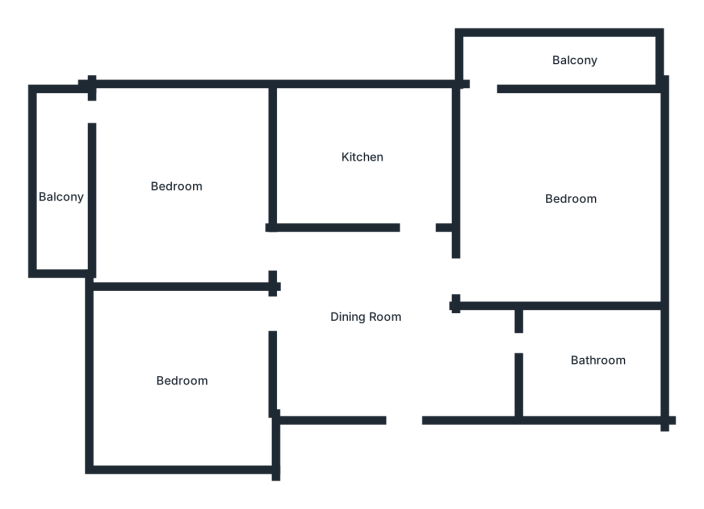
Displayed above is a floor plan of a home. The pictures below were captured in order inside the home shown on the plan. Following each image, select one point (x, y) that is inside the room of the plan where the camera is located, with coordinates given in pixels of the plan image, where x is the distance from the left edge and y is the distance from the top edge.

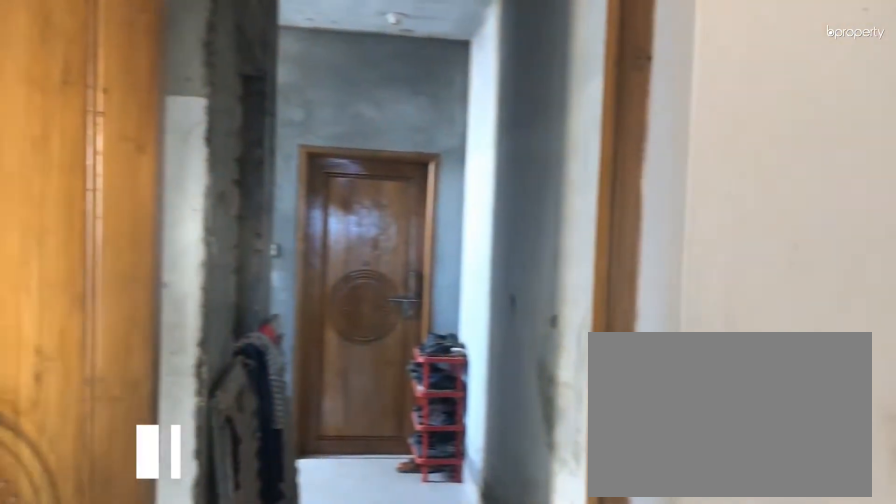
(364, 333)
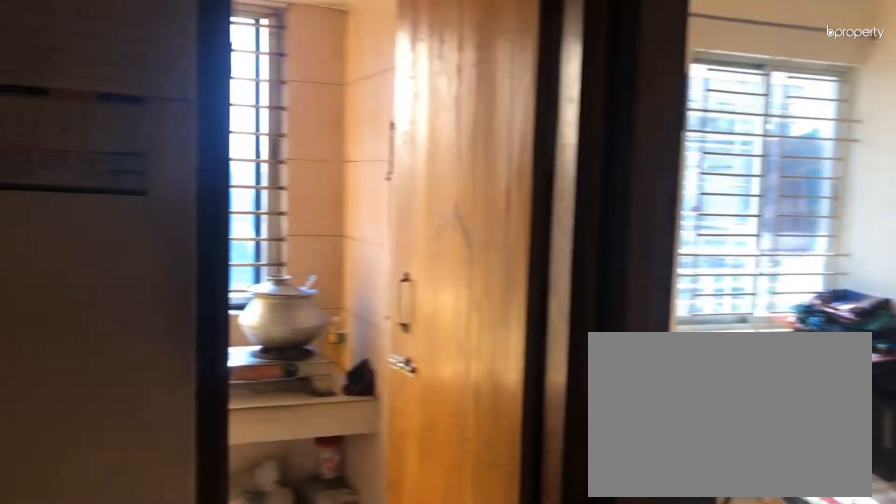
(365, 333)
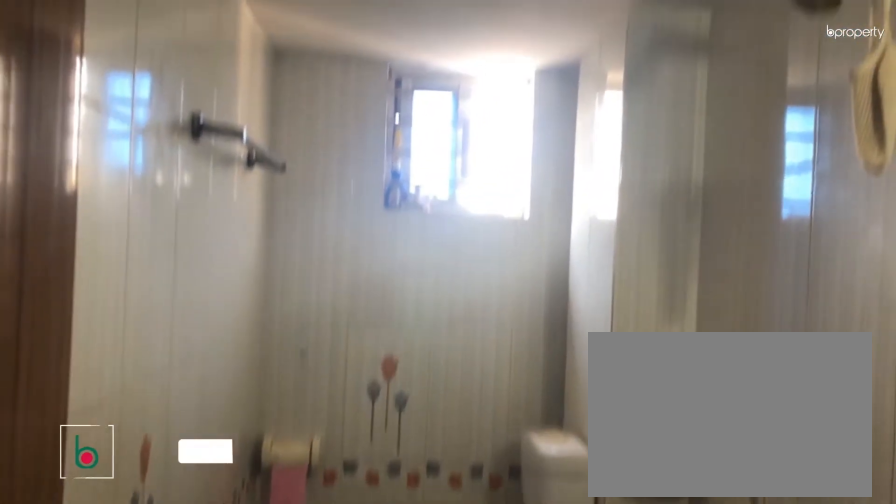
(586, 357)
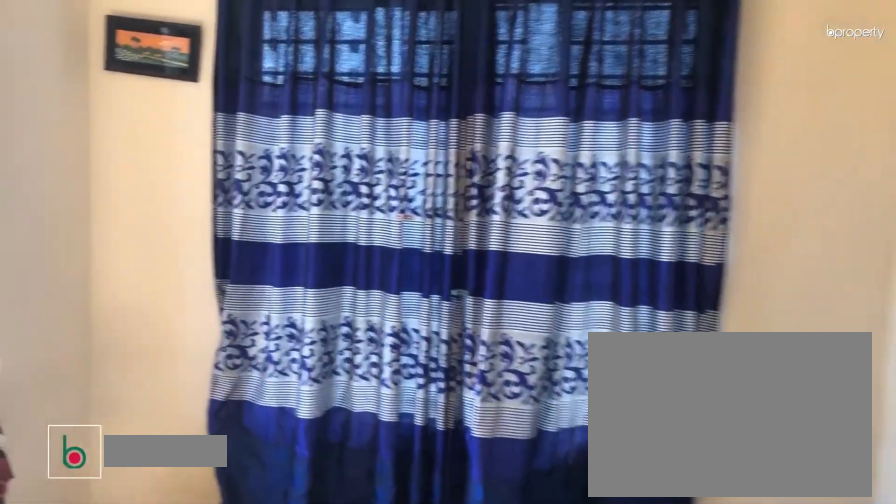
(561, 192)
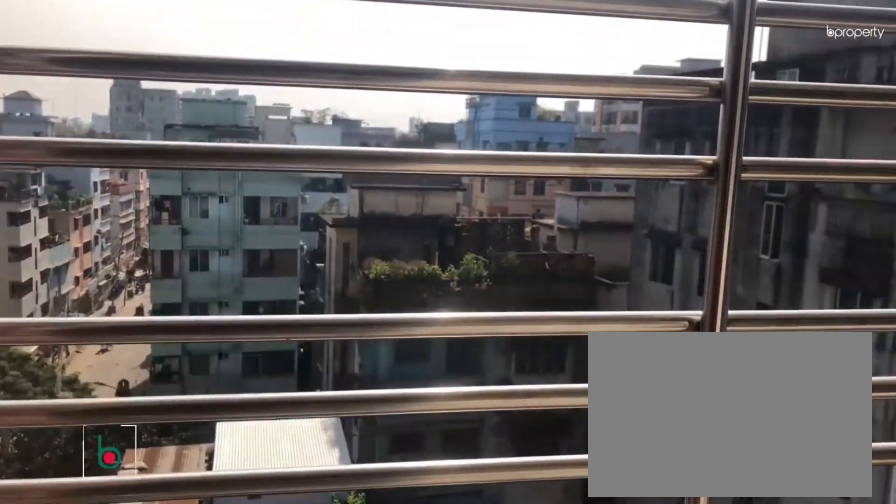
(569, 57)
